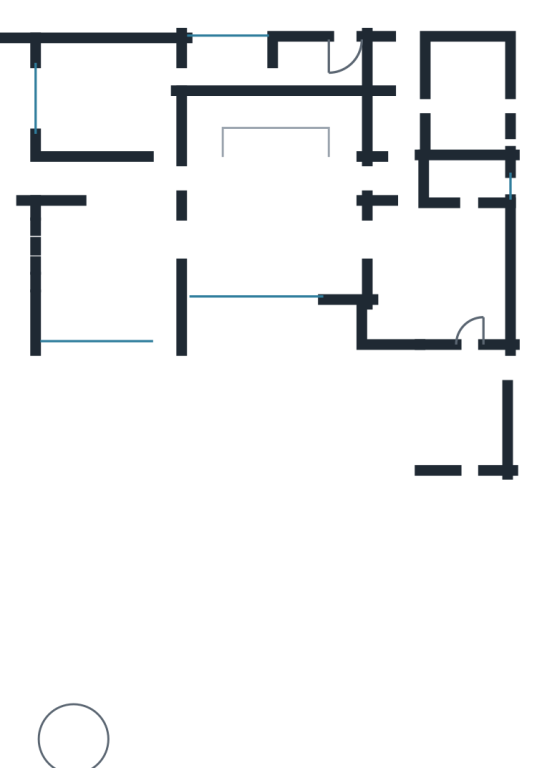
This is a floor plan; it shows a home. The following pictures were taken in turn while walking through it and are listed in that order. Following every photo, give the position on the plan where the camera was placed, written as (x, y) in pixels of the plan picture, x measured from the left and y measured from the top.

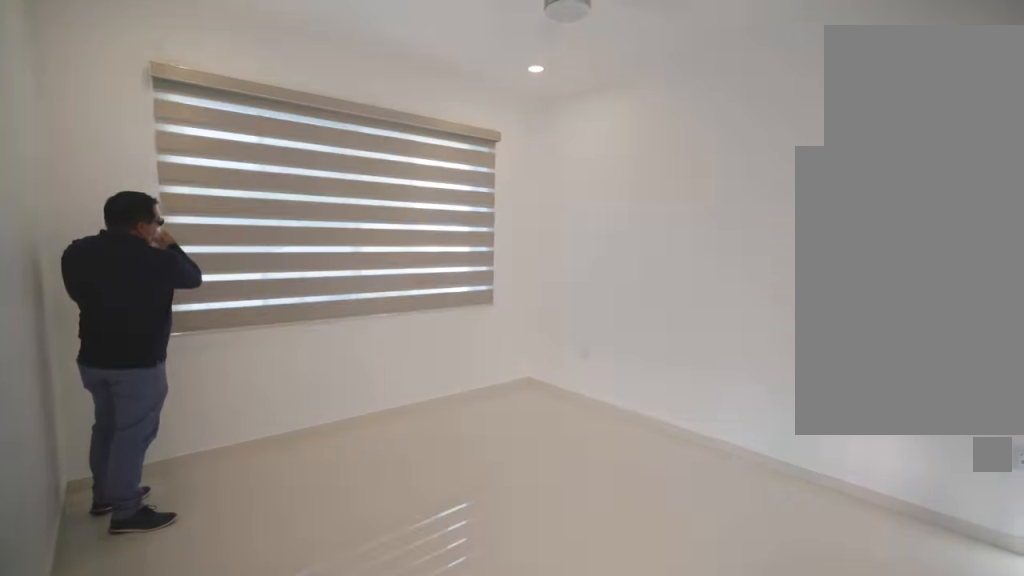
(161, 127)
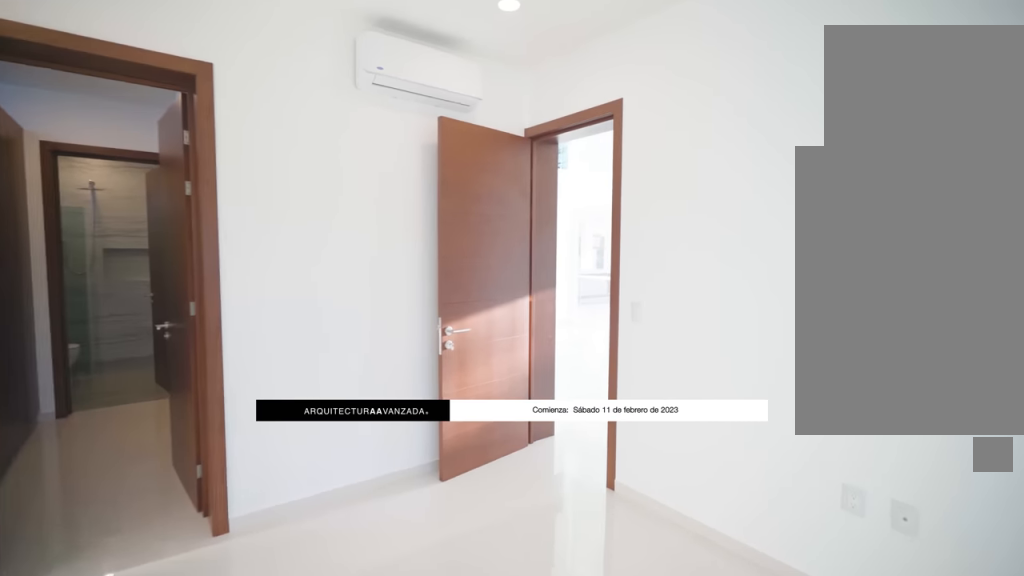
(124, 116)
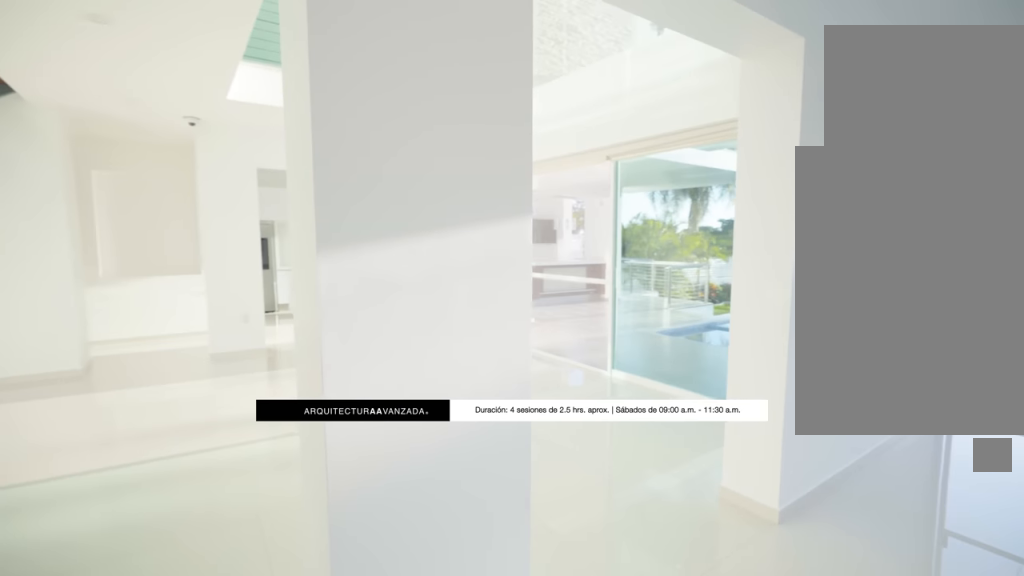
(166, 222)
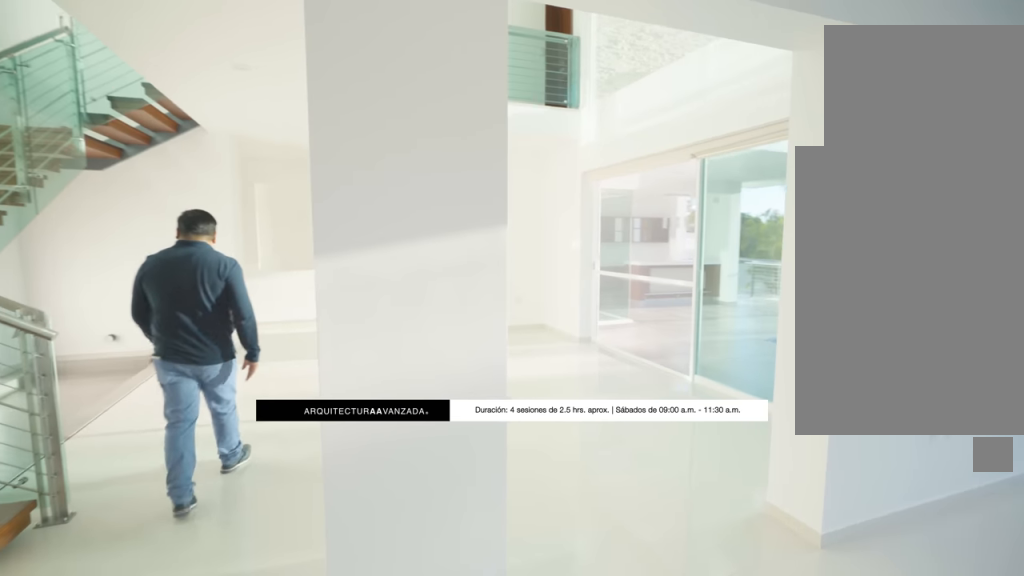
(211, 238)
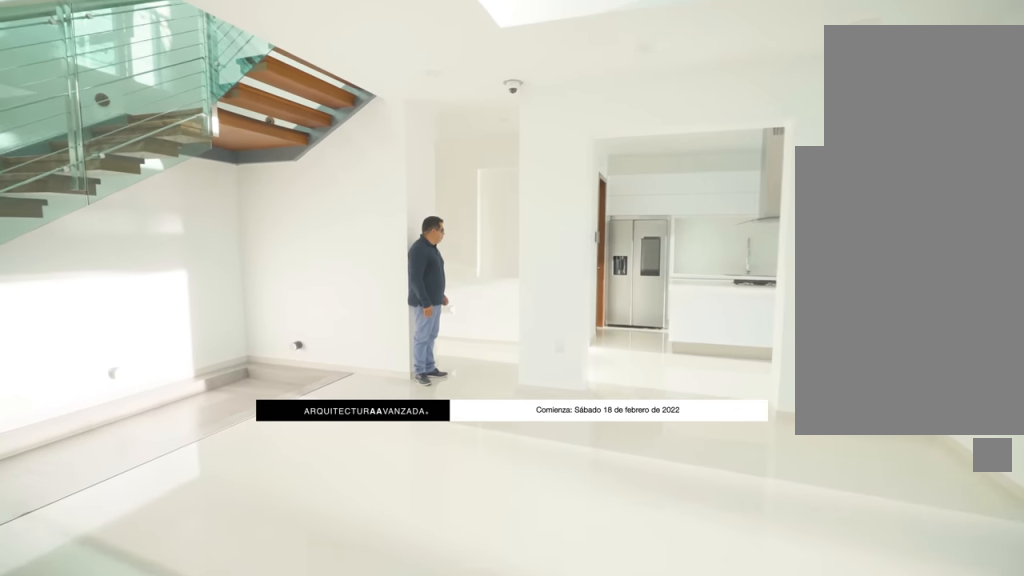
(333, 199)
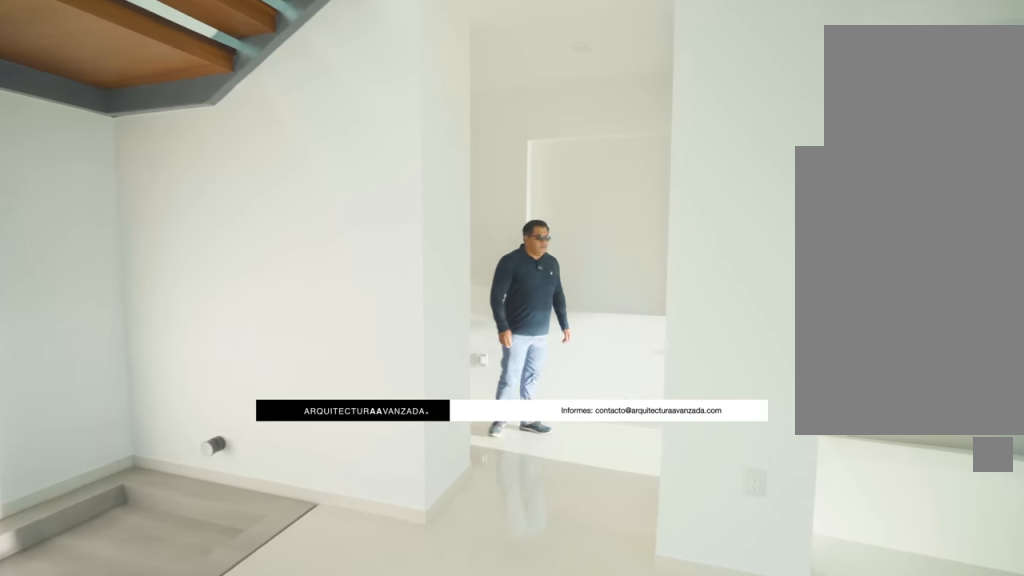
(375, 176)
